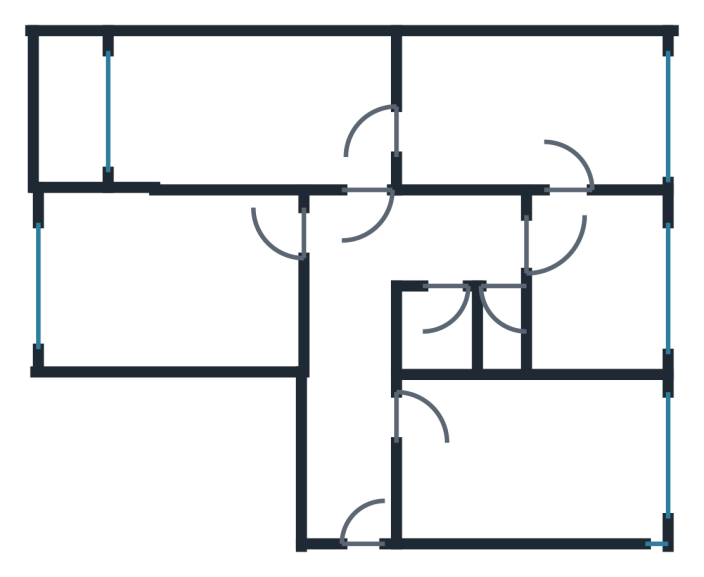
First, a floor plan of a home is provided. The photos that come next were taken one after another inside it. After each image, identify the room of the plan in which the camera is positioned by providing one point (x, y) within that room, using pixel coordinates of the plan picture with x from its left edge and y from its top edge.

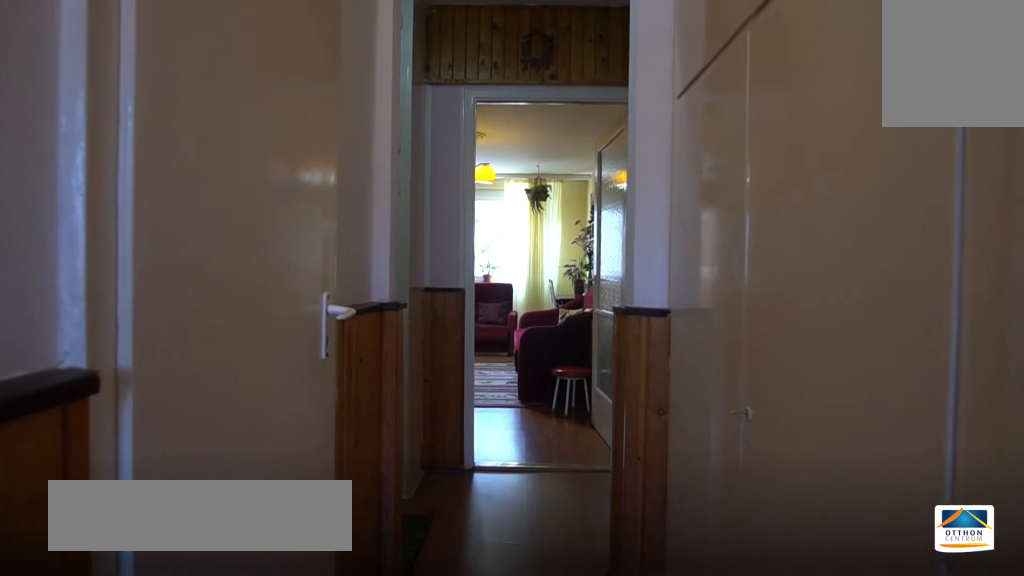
(453, 235)
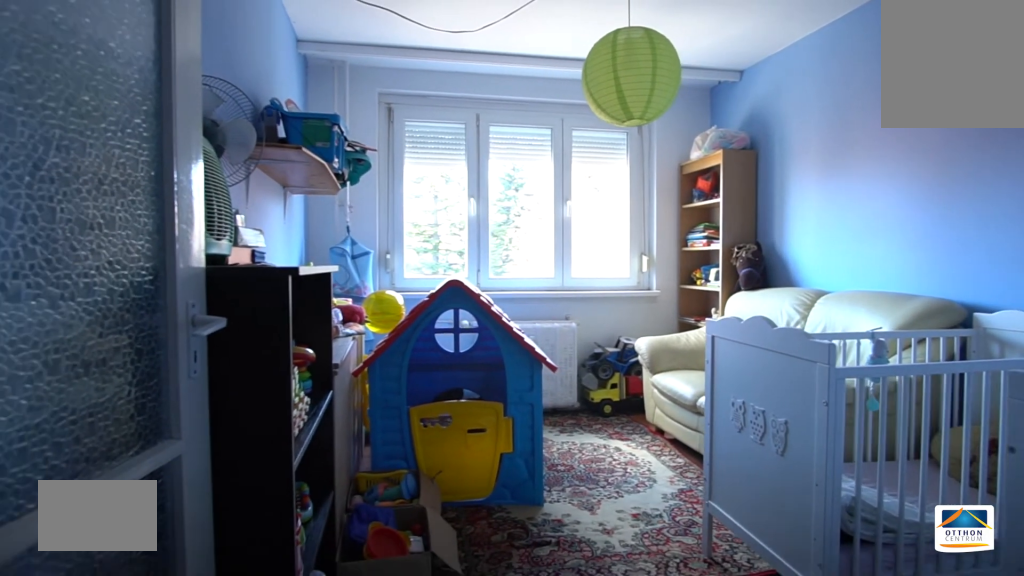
(544, 457)
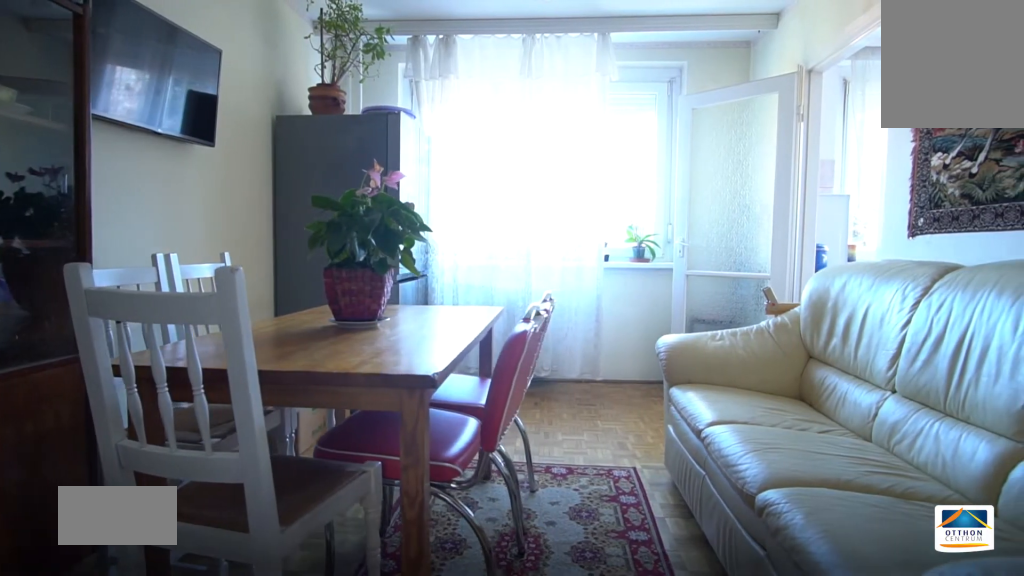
(554, 134)
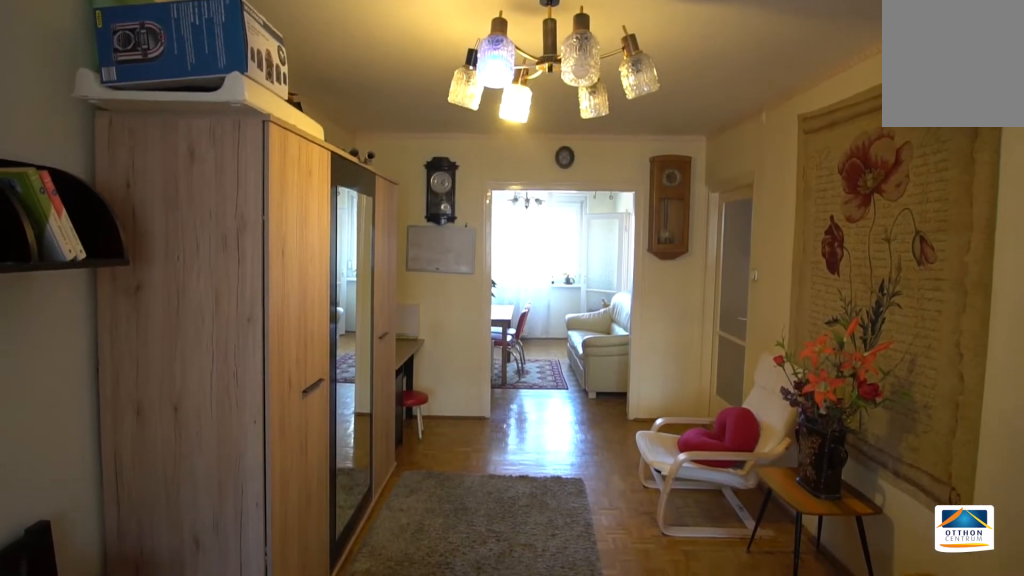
(220, 124)
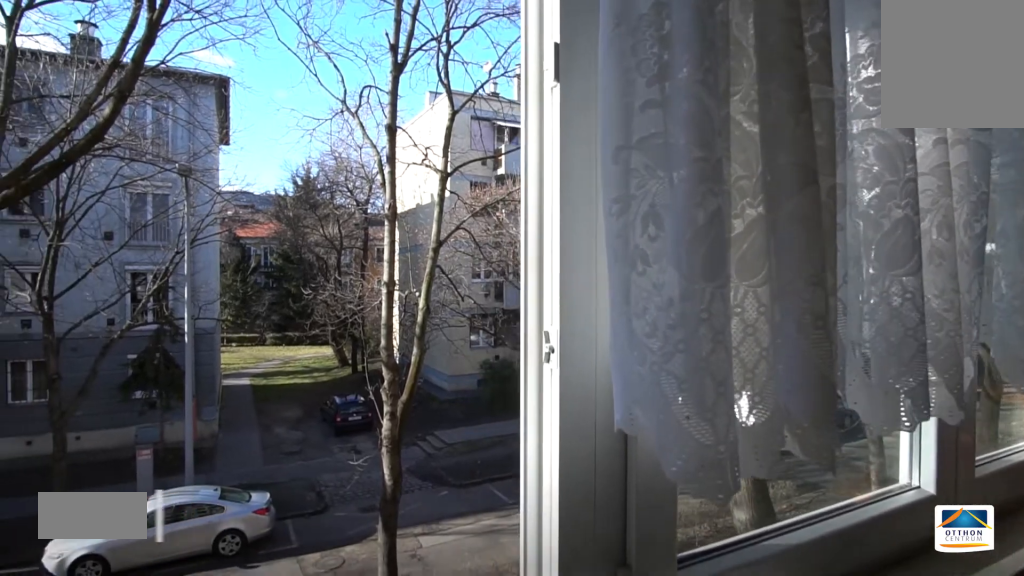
(78, 124)
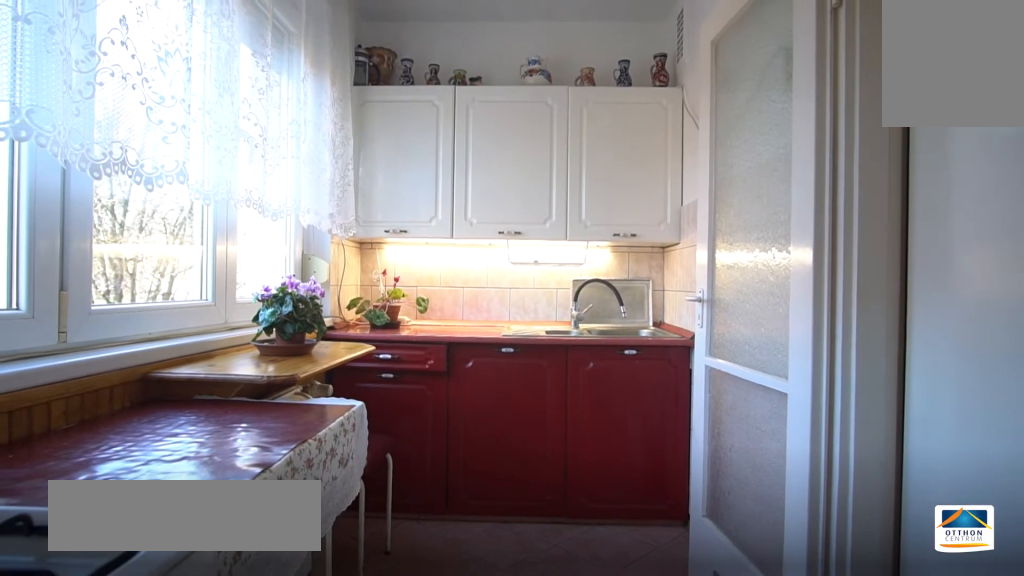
(605, 296)
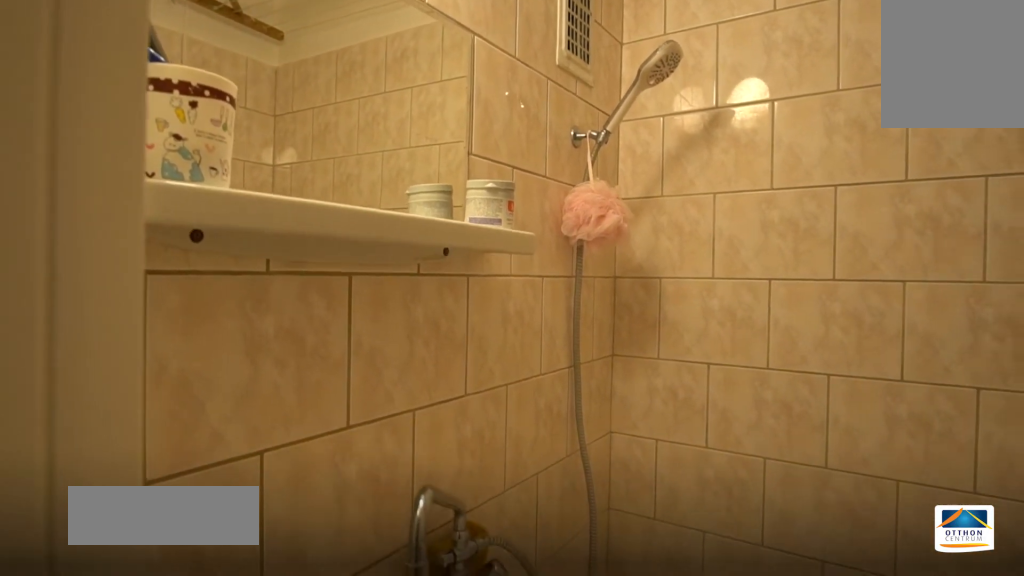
(433, 336)
